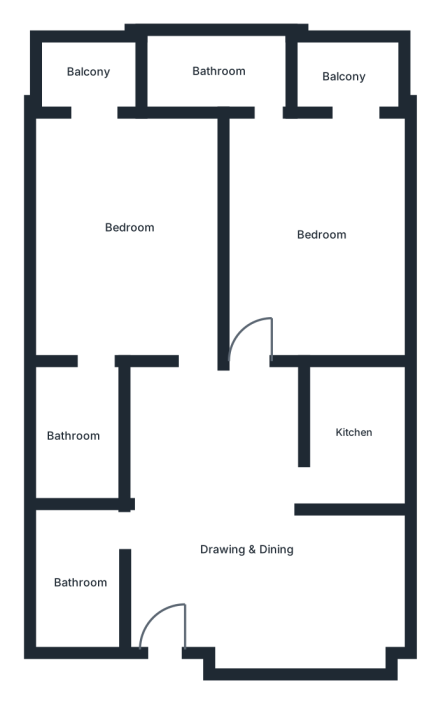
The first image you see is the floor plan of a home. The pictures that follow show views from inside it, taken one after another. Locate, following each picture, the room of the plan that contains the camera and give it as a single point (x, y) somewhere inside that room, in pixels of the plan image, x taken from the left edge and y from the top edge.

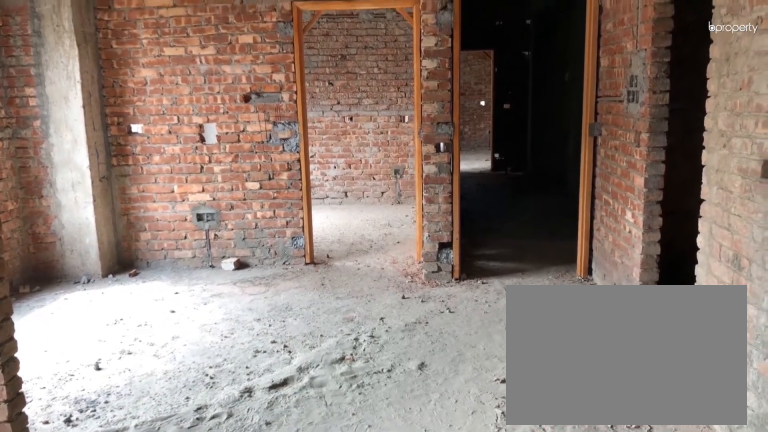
(246, 546)
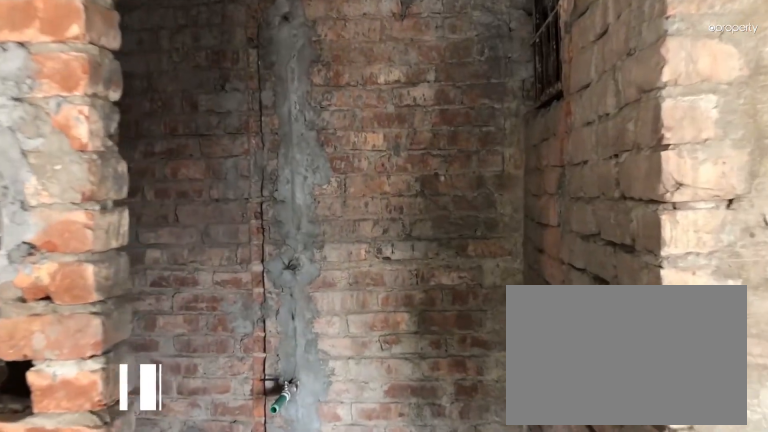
(78, 578)
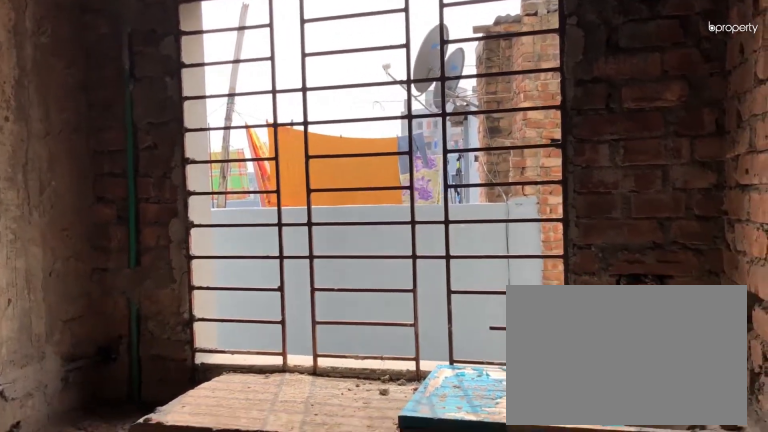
(350, 435)
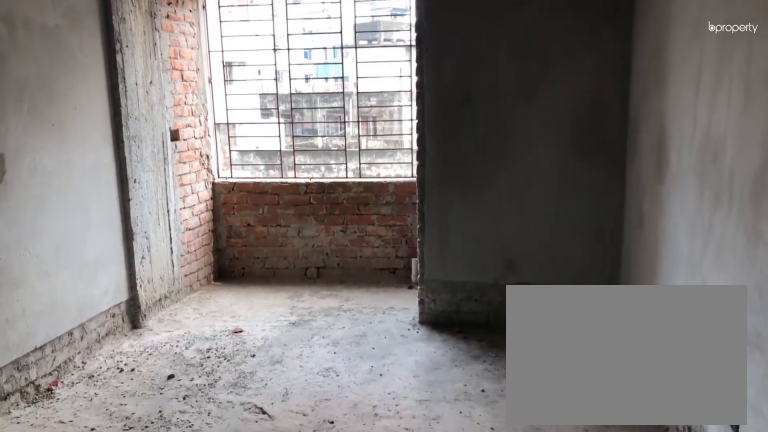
(132, 228)
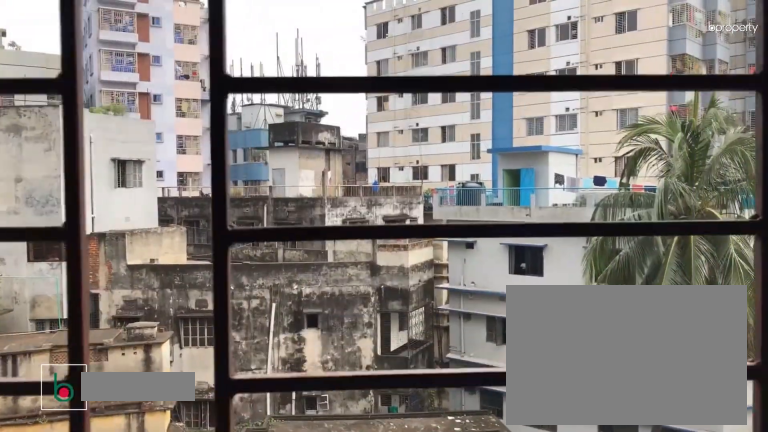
(83, 75)
